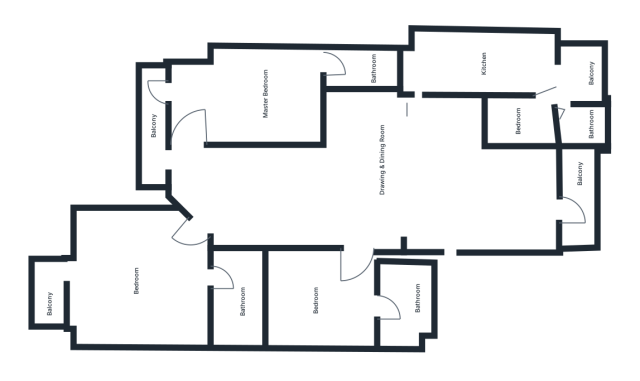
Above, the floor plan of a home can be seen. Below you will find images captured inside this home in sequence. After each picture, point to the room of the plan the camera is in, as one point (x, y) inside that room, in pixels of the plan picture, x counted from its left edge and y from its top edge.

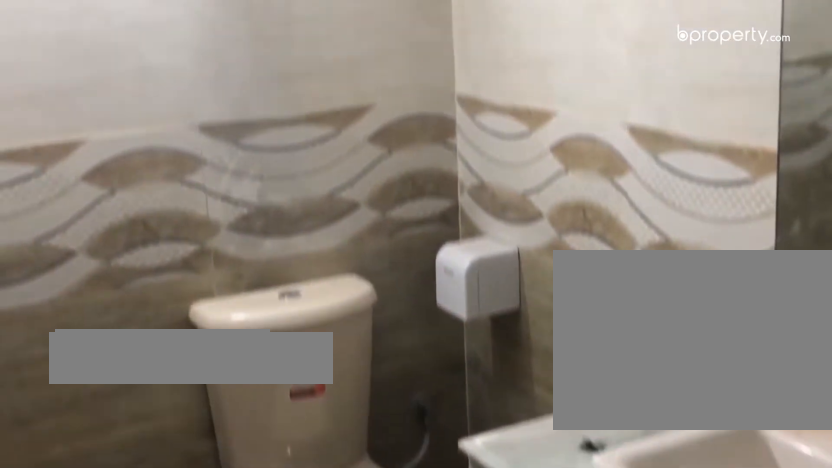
(404, 302)
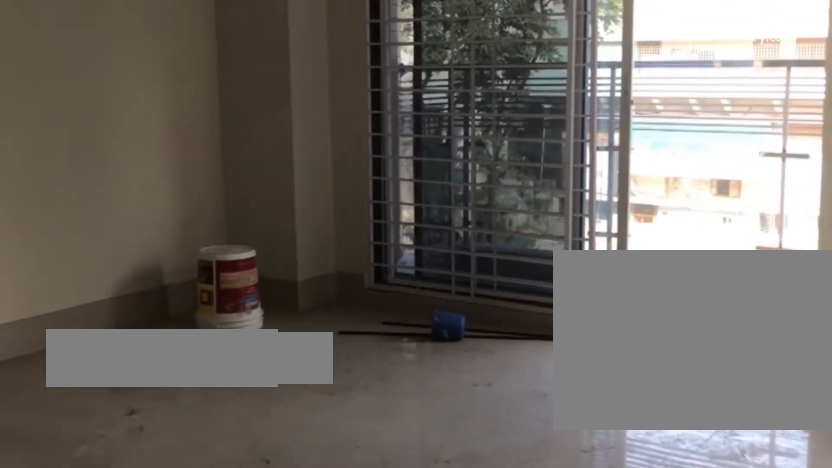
(150, 282)
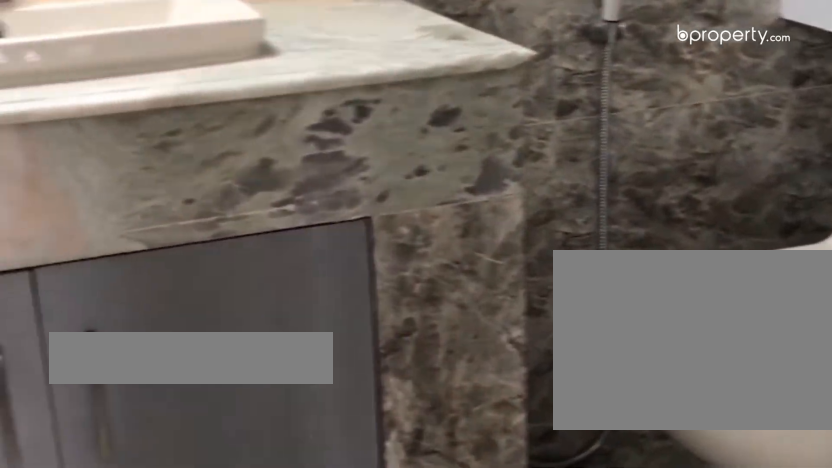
(235, 289)
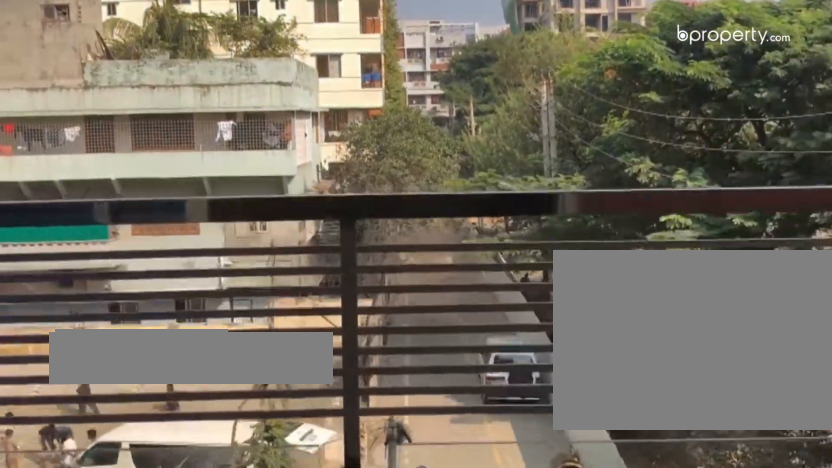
(47, 302)
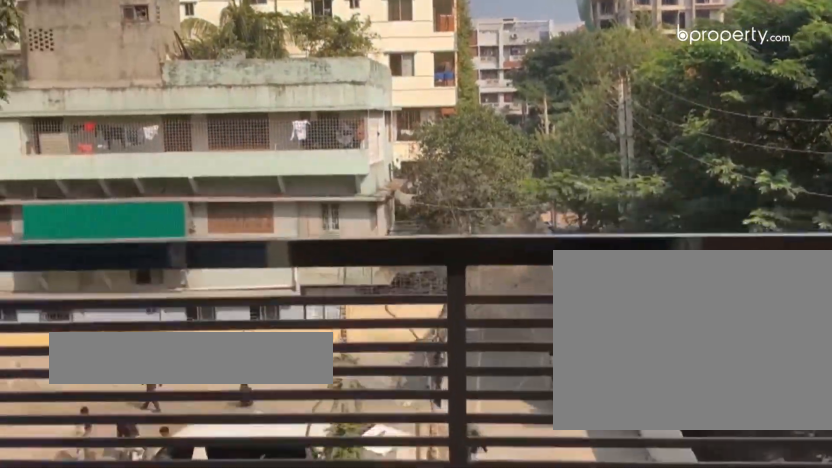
(47, 302)
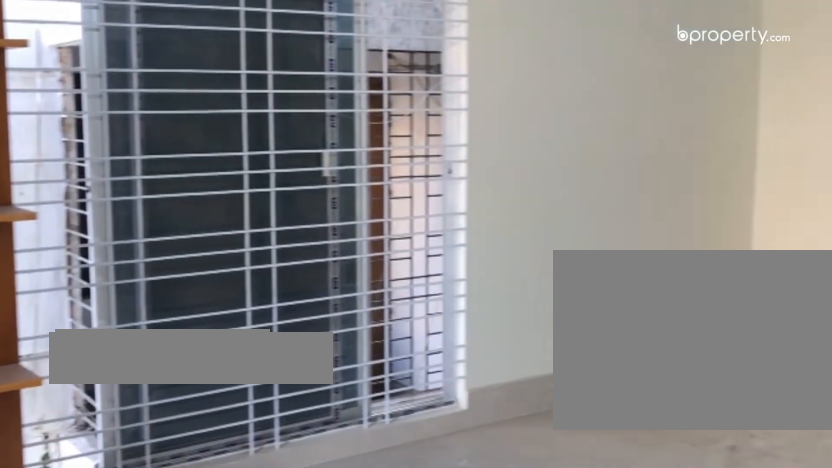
(257, 83)
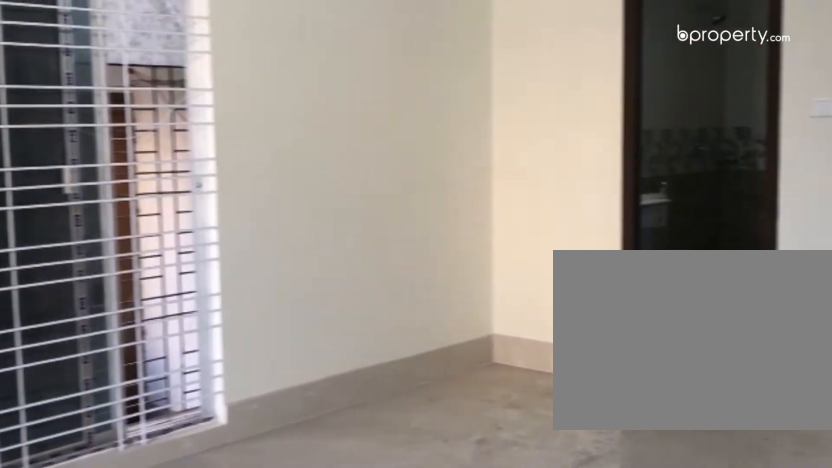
(257, 83)
